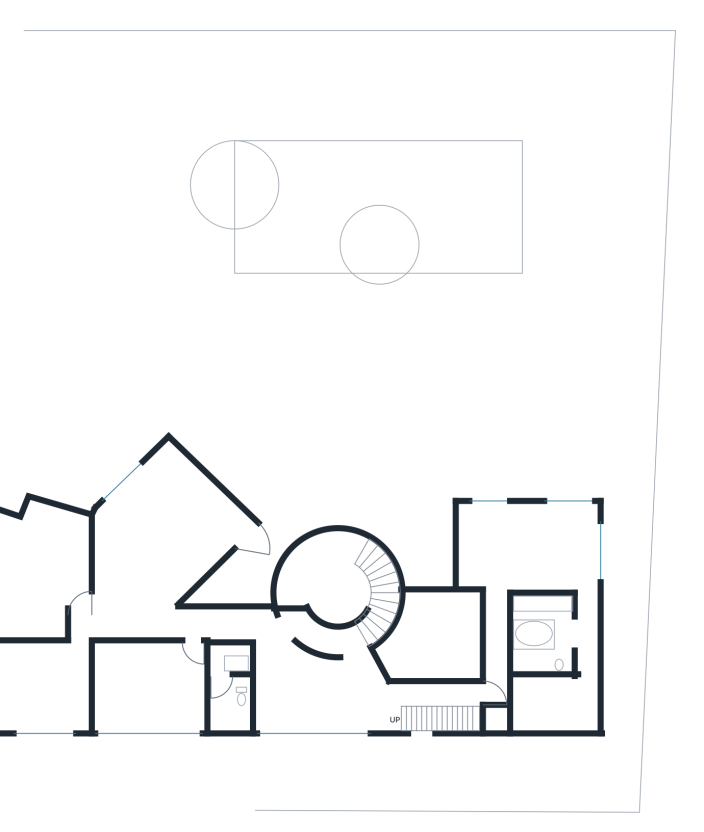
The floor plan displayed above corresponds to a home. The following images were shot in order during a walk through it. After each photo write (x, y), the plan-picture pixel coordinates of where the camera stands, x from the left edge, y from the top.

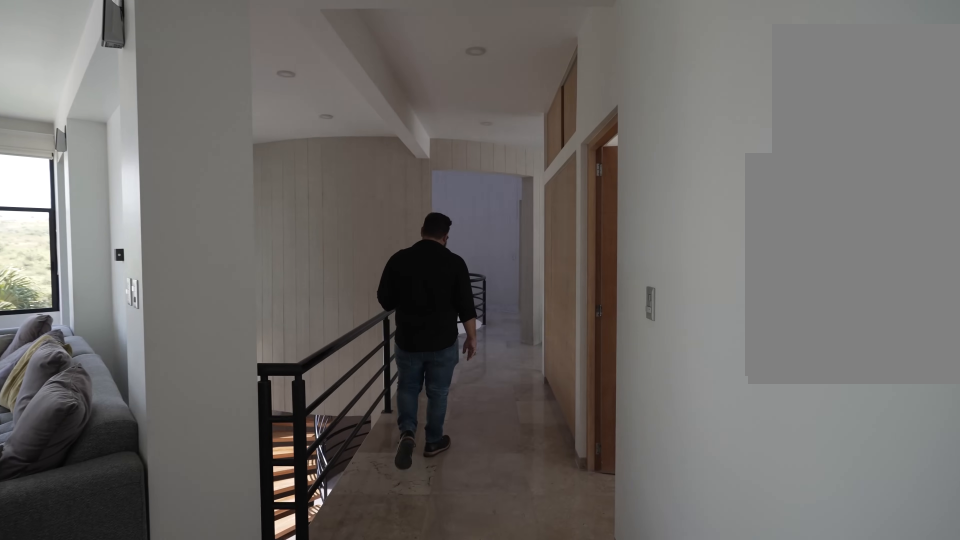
(217, 627)
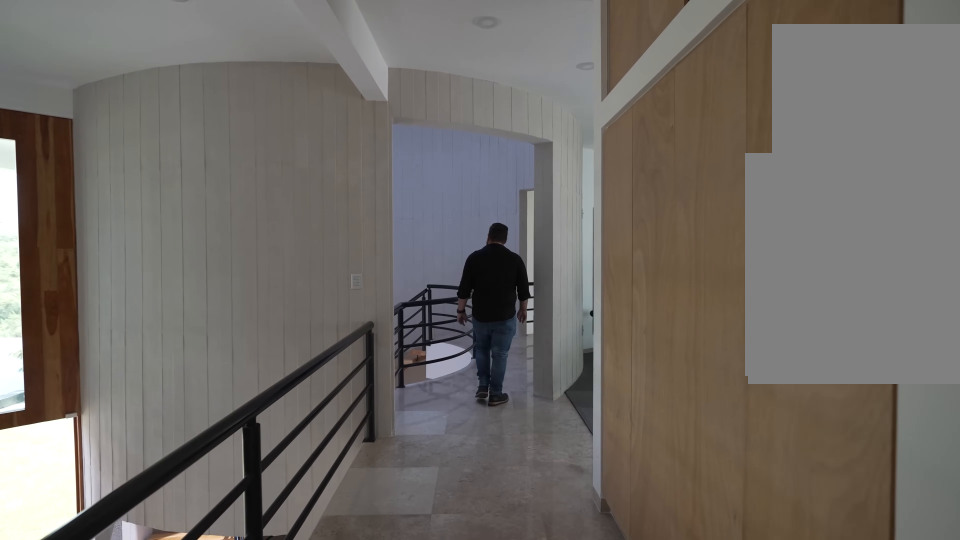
(272, 630)
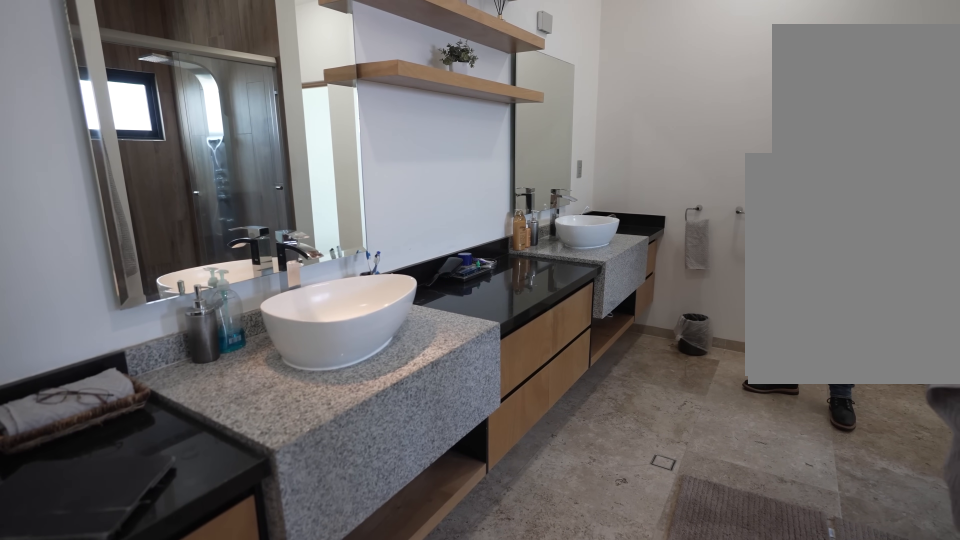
(567, 632)
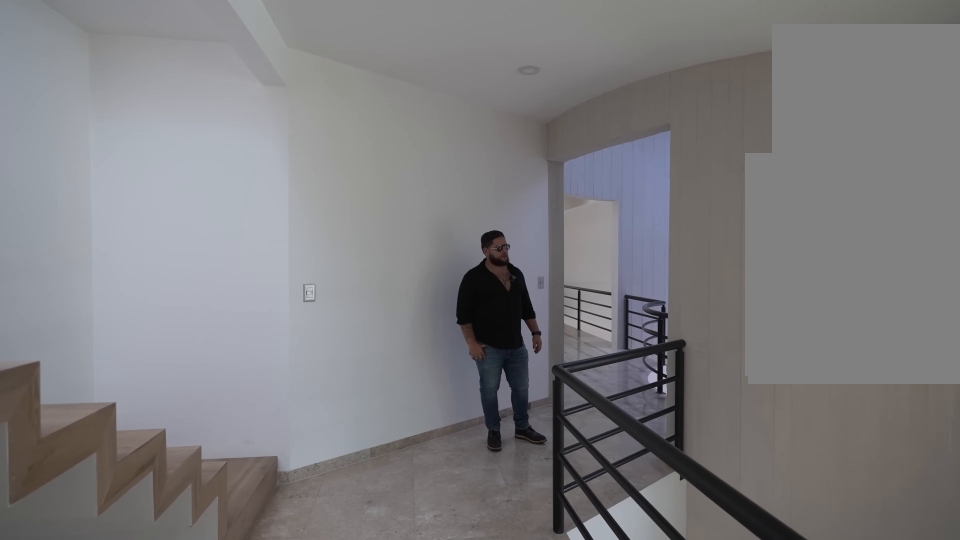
(456, 691)
